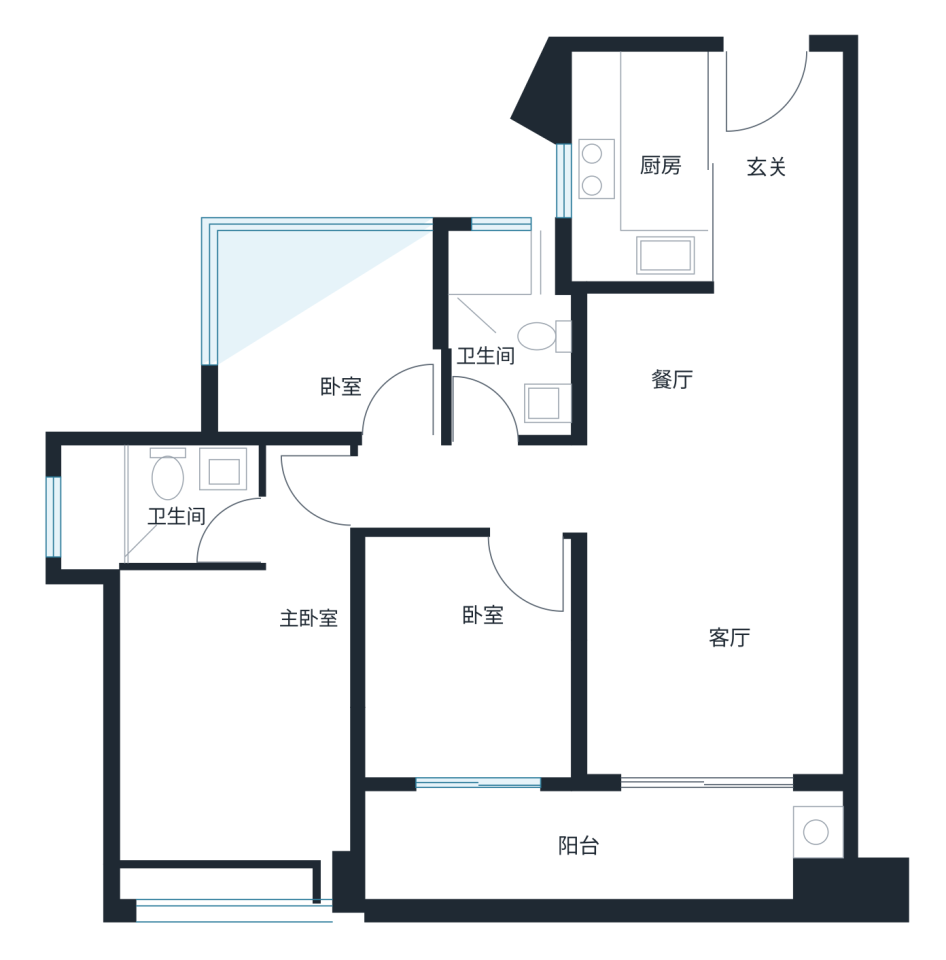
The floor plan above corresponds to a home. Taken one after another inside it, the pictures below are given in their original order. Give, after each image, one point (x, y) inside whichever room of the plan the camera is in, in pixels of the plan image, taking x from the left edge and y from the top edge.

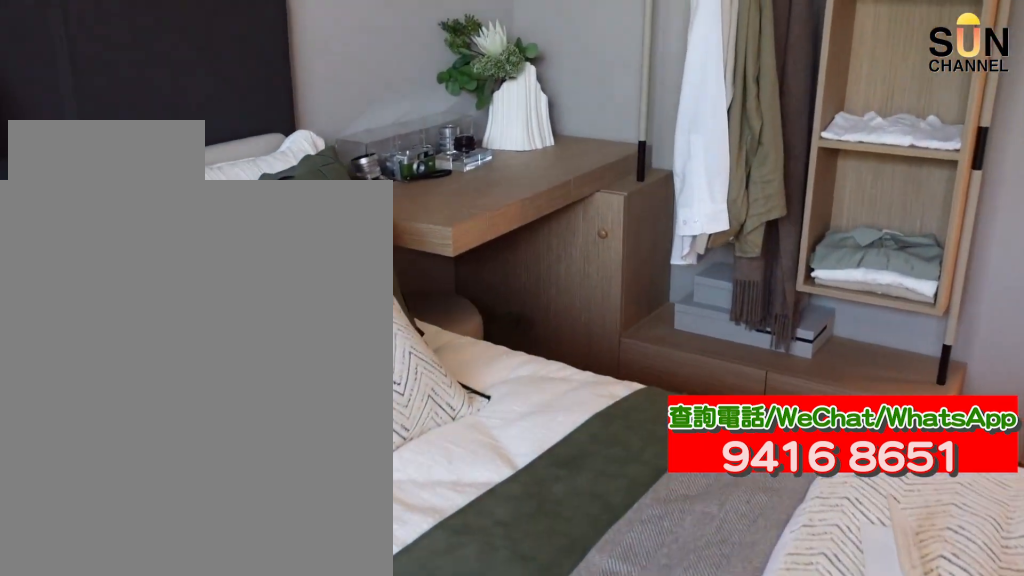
(473, 664)
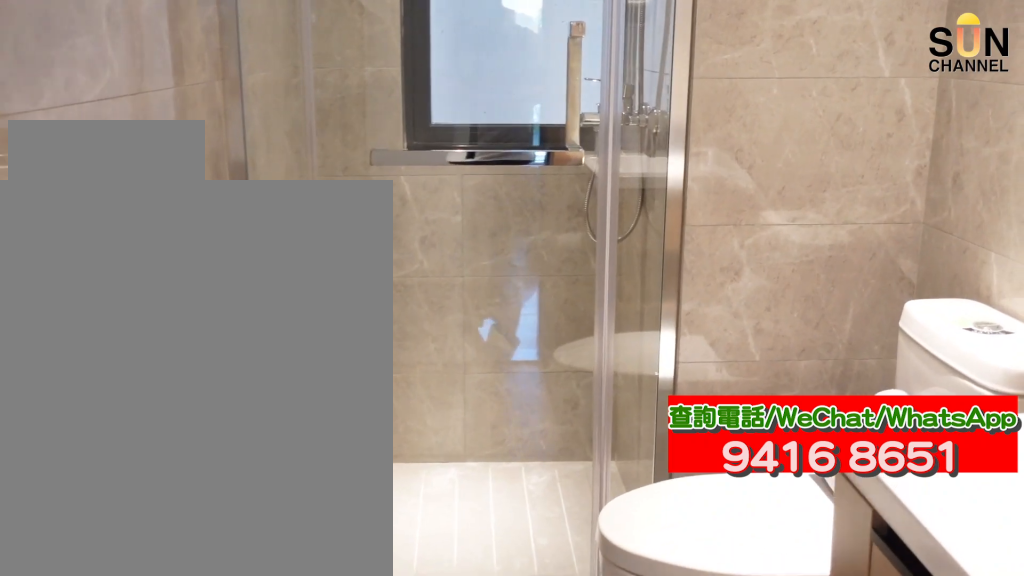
(510, 334)
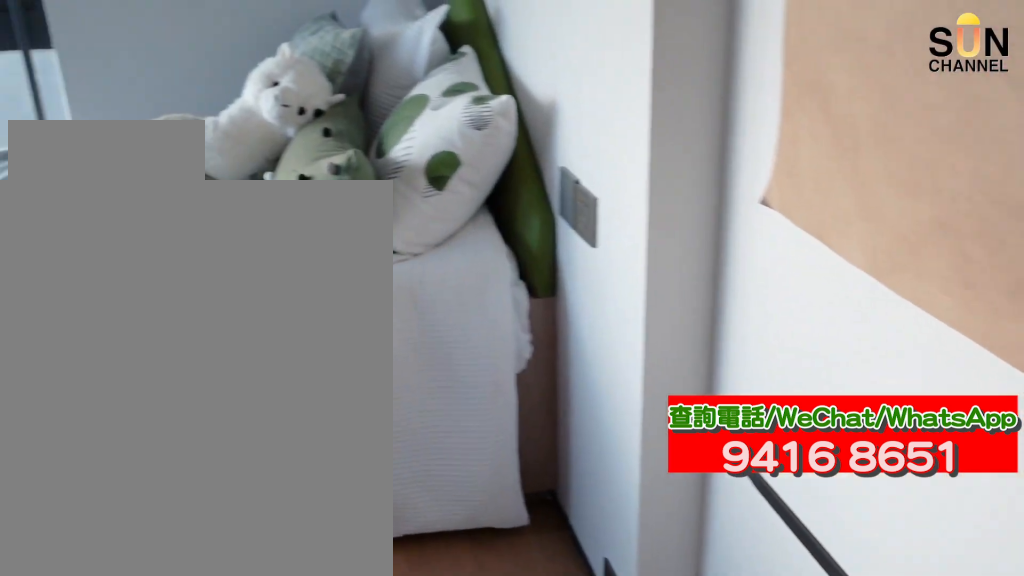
(326, 331)
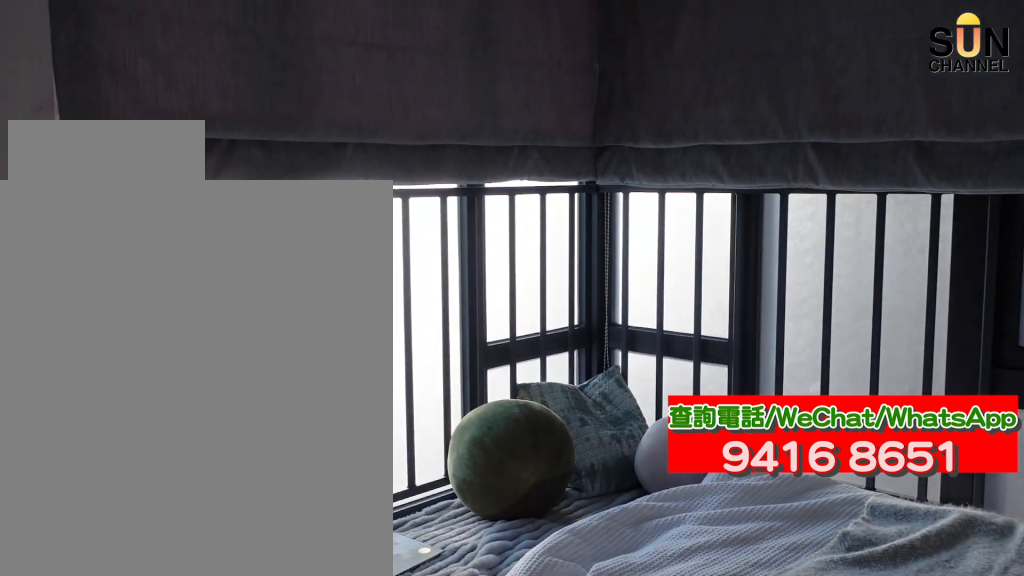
(326, 331)
